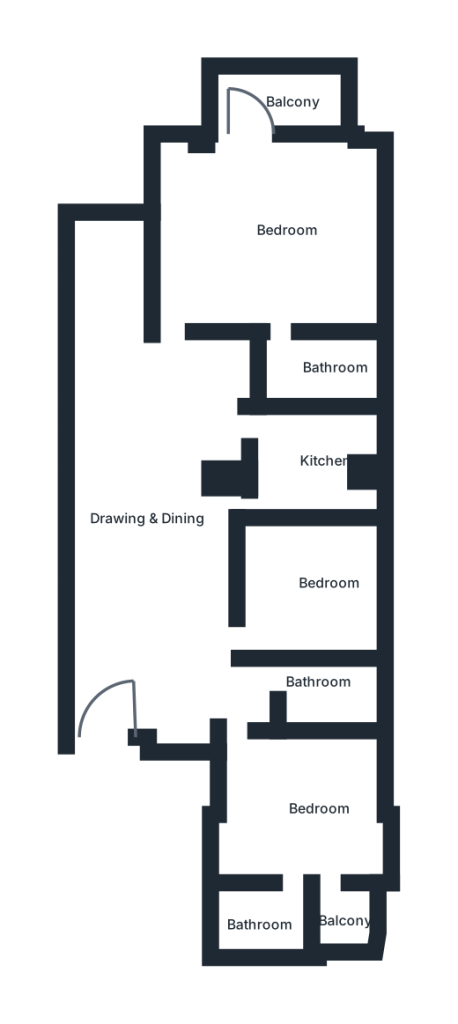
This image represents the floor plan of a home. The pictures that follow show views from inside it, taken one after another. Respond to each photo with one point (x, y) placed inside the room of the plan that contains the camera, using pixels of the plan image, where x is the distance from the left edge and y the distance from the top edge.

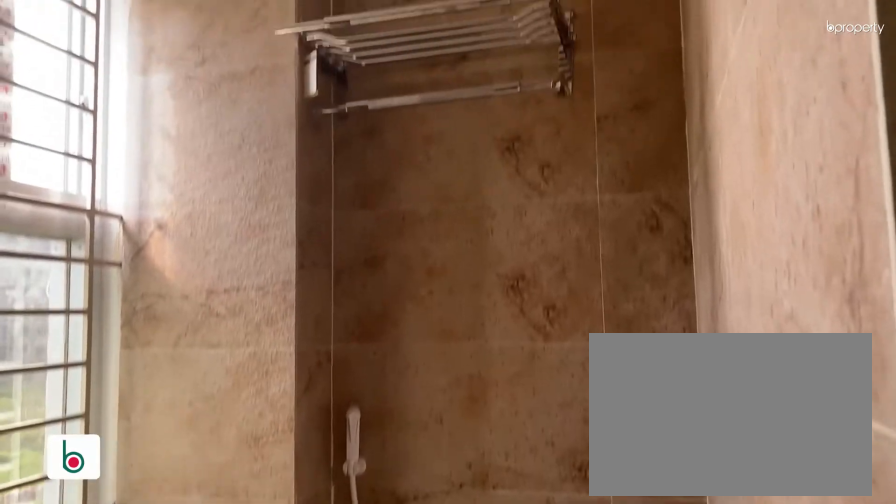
(272, 930)
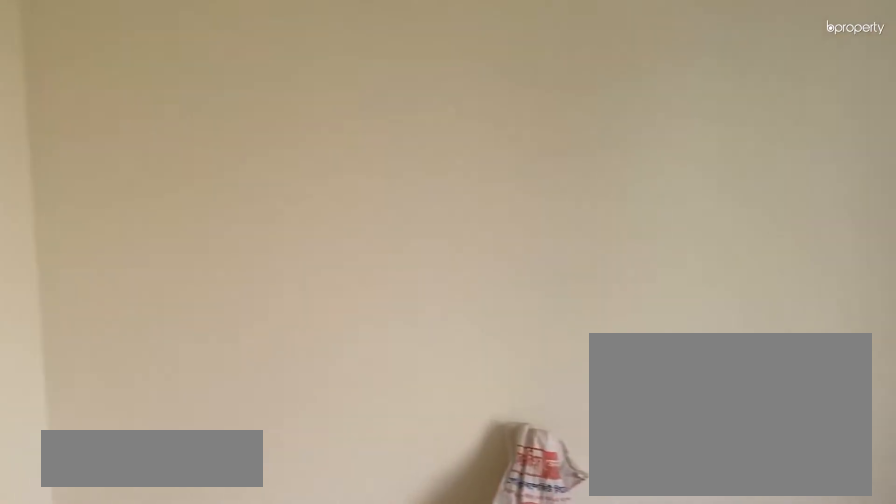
(297, 580)
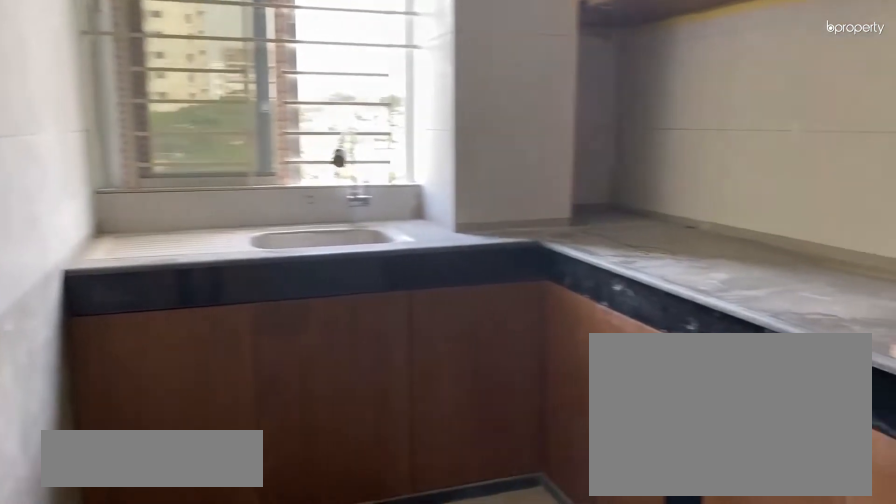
(313, 458)
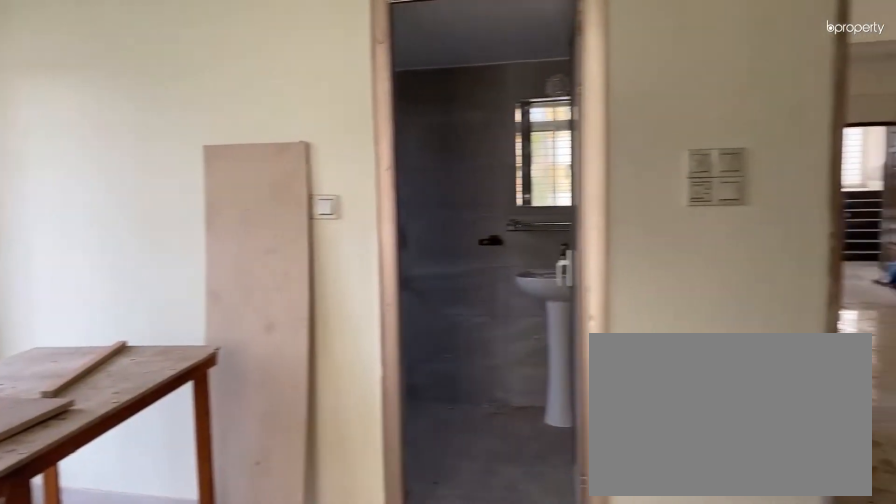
(281, 222)
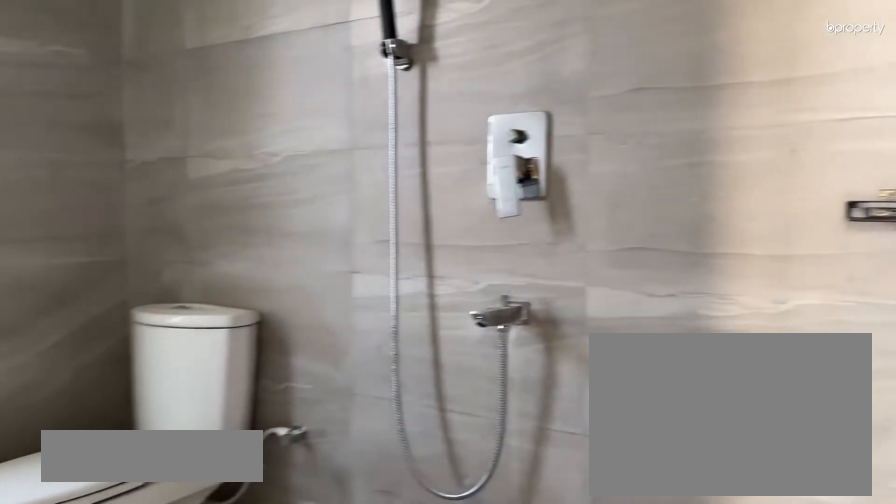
(300, 365)
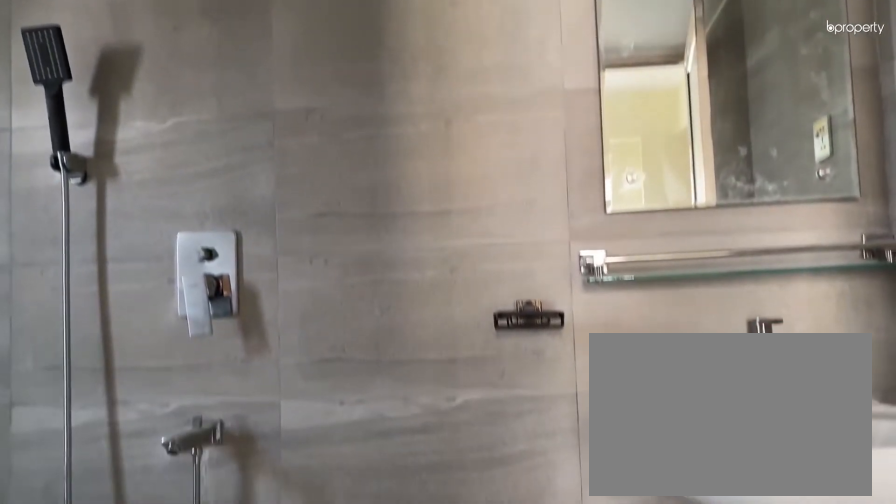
(300, 365)
